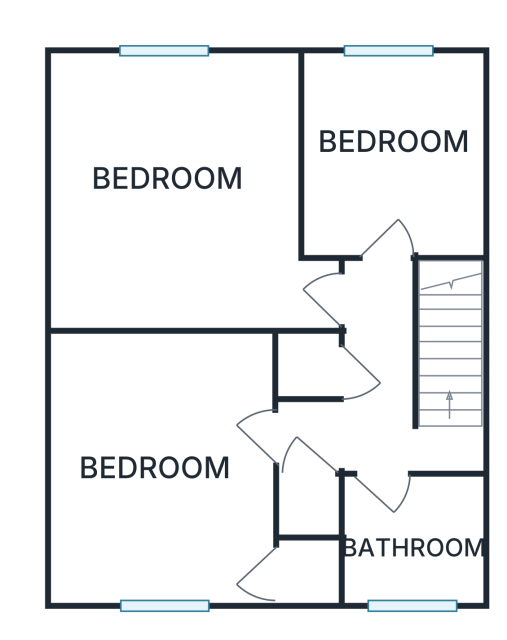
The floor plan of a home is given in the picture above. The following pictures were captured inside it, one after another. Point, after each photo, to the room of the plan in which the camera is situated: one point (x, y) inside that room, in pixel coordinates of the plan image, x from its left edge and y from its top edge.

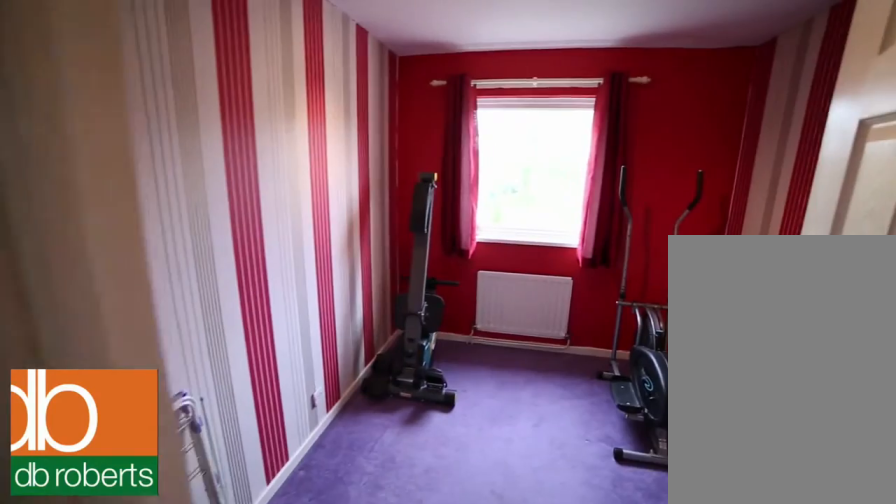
(392, 152)
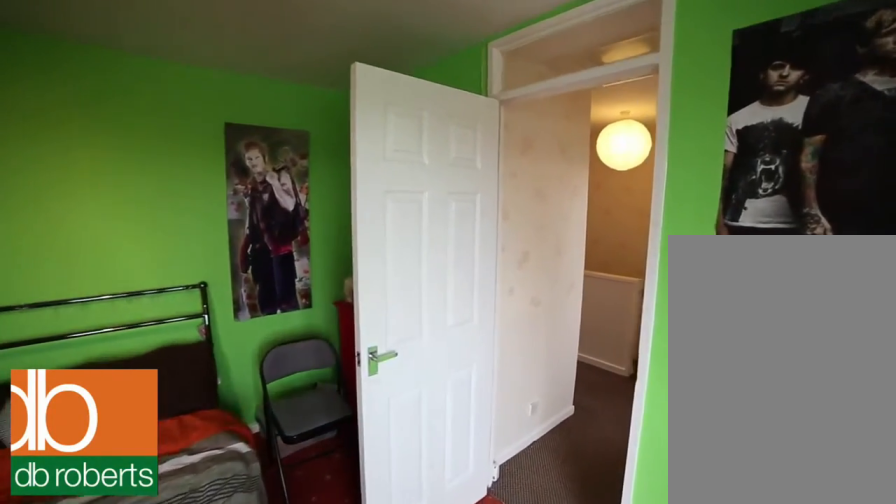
(166, 468)
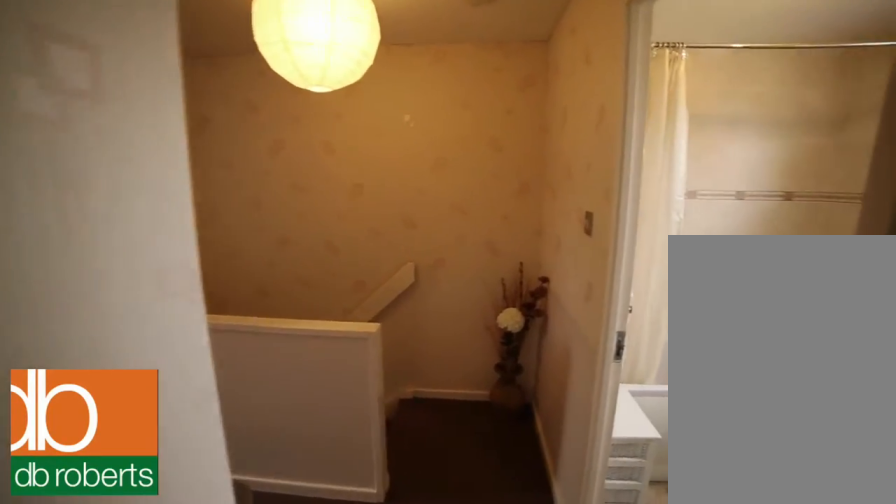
(371, 385)
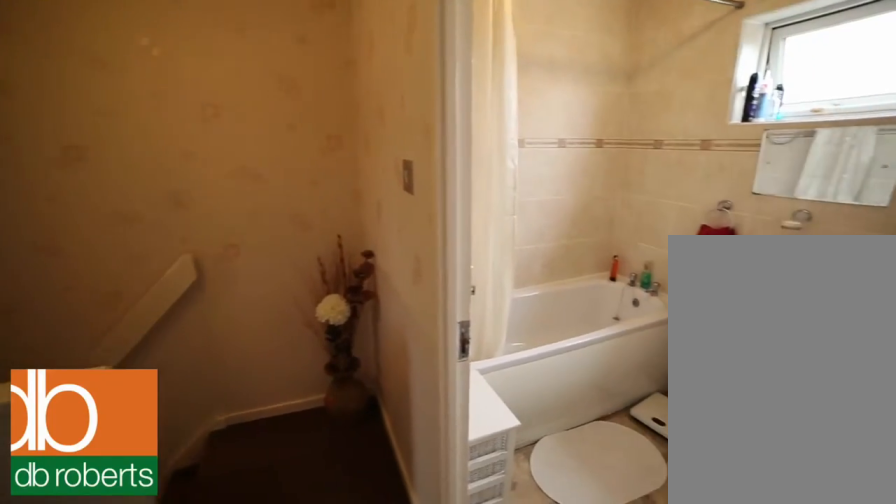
(371, 385)
